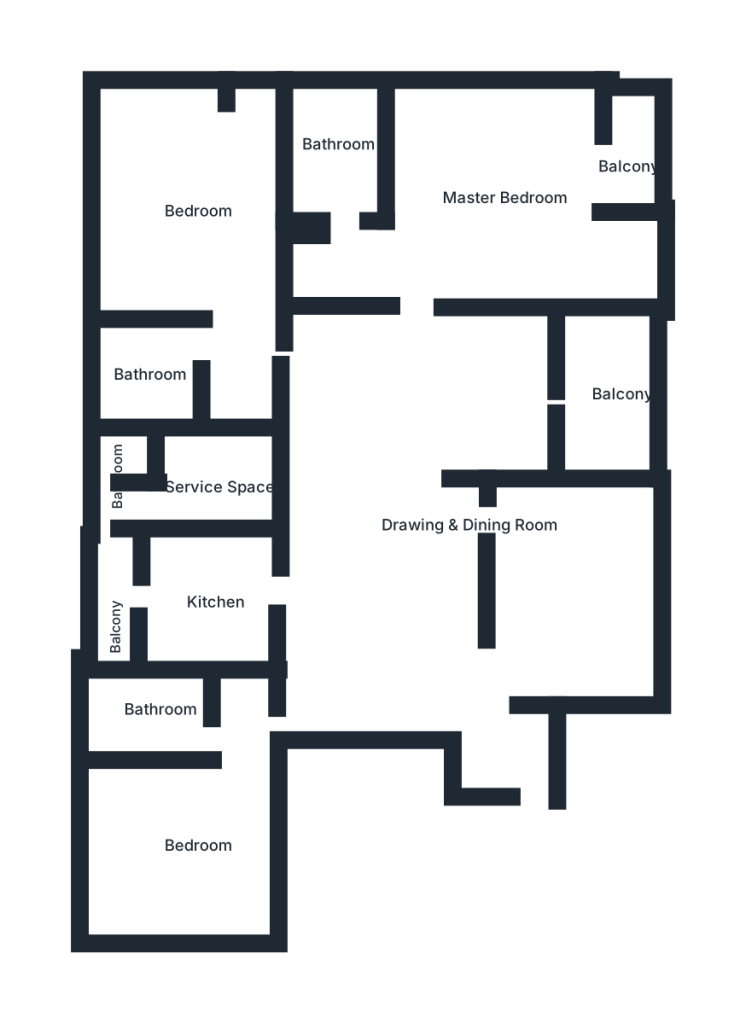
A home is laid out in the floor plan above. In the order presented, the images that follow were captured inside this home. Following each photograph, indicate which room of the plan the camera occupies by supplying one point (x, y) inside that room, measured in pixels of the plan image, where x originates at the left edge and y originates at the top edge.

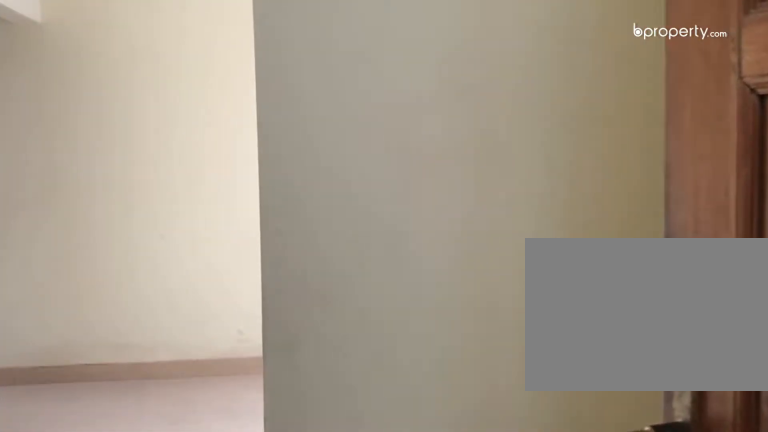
(445, 672)
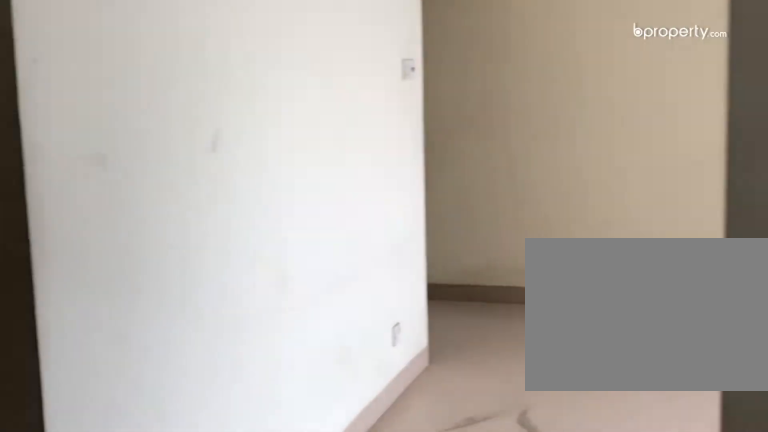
(445, 672)
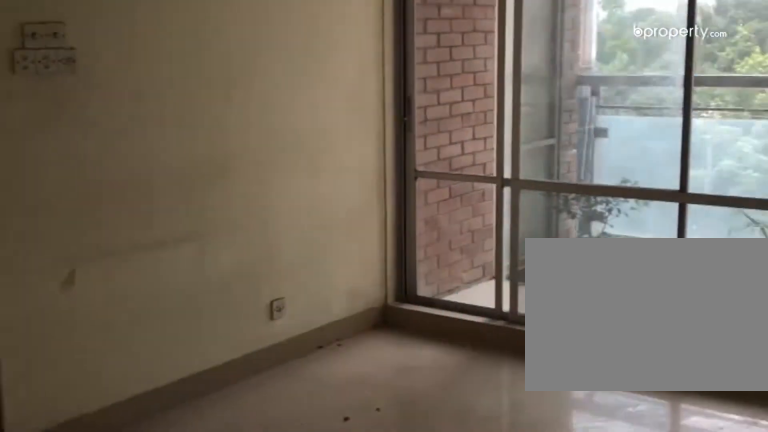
(385, 502)
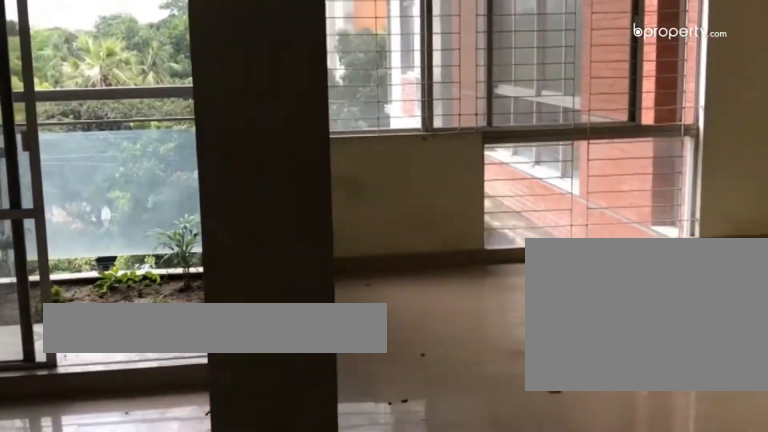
(385, 502)
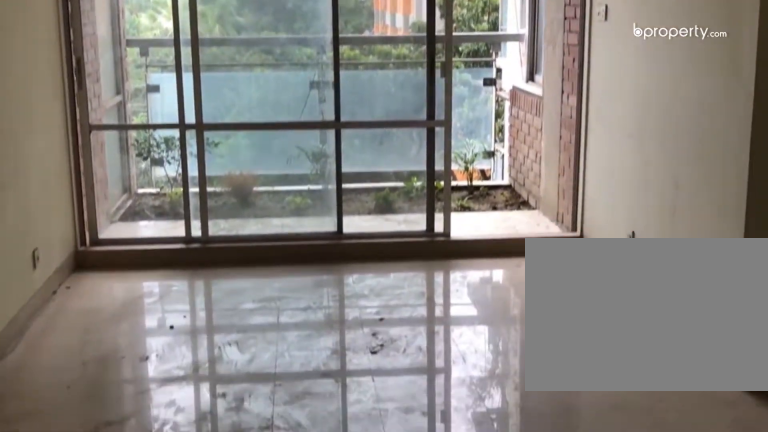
(419, 397)
